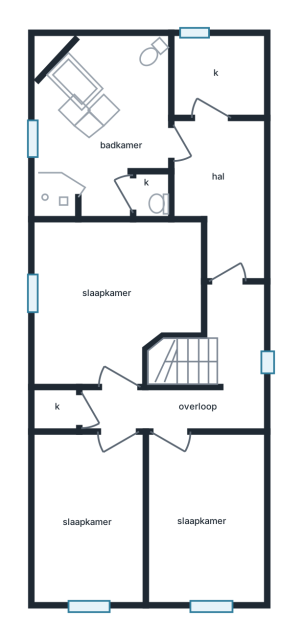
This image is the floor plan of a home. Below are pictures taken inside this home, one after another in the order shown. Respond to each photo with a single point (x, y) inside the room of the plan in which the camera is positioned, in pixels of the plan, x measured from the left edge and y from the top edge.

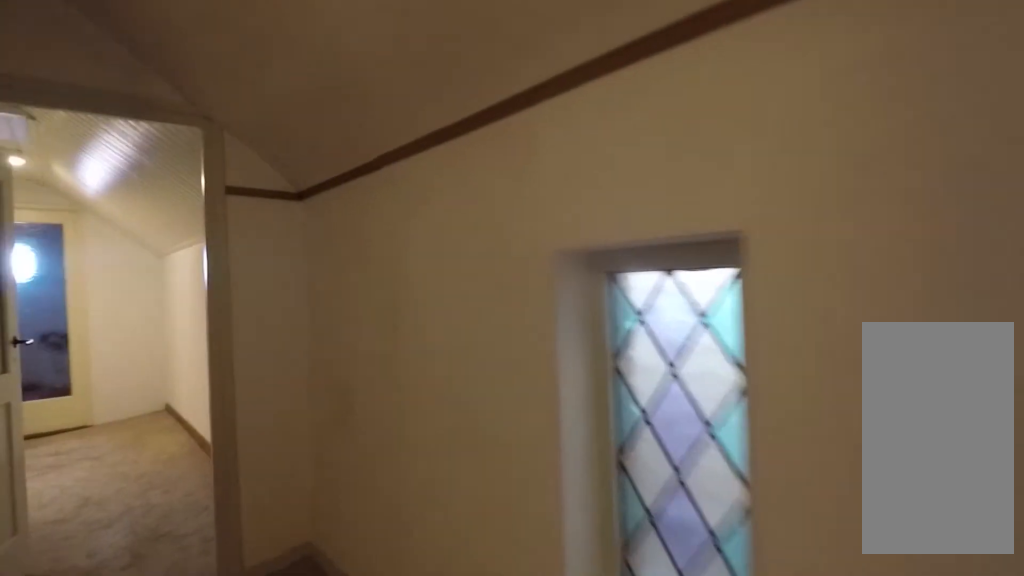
(198, 380)
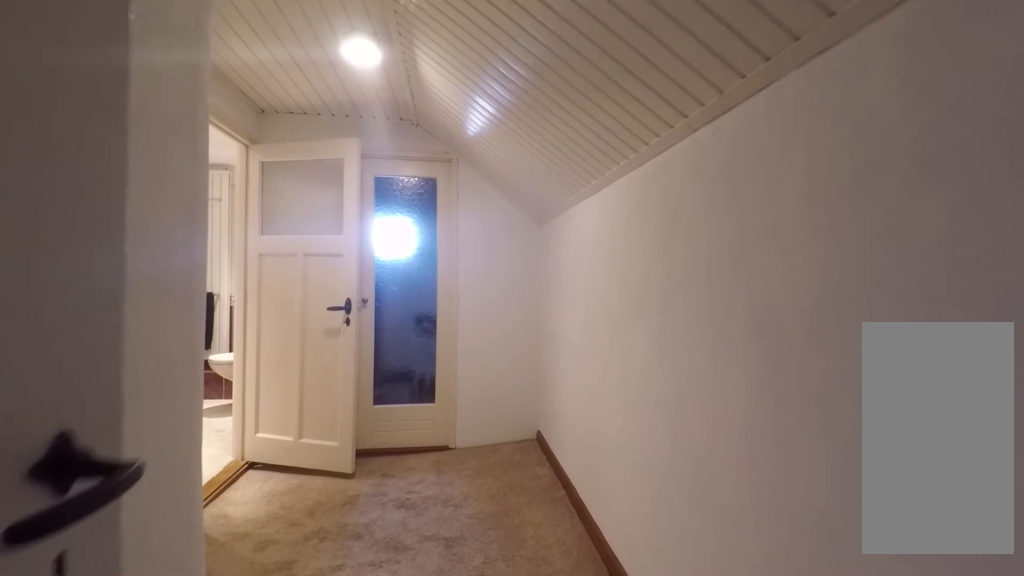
(222, 192)
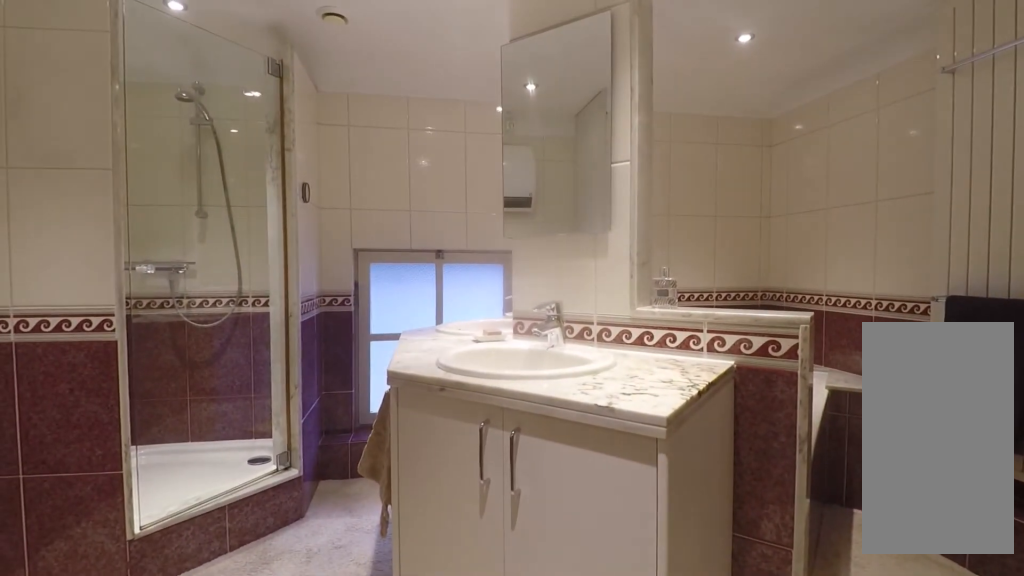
(101, 126)
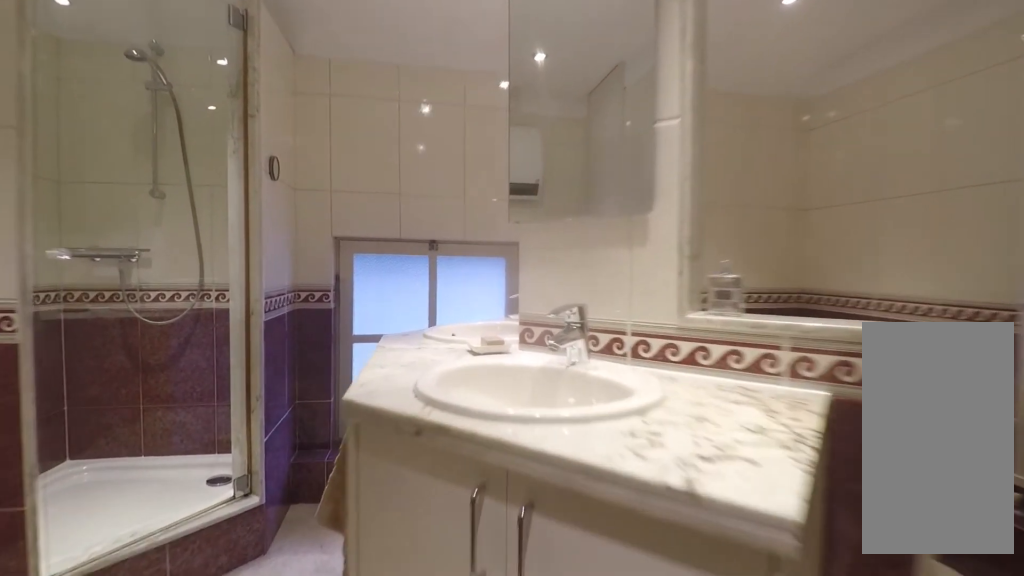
(101, 126)
